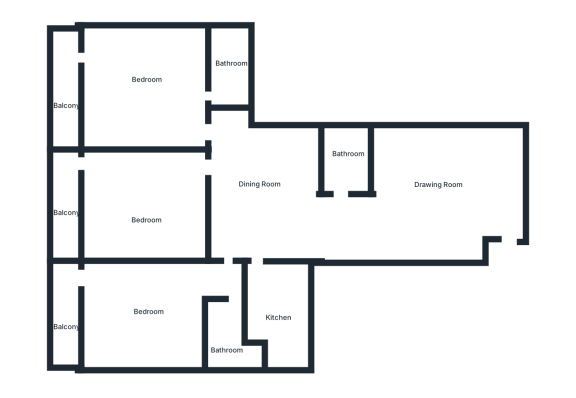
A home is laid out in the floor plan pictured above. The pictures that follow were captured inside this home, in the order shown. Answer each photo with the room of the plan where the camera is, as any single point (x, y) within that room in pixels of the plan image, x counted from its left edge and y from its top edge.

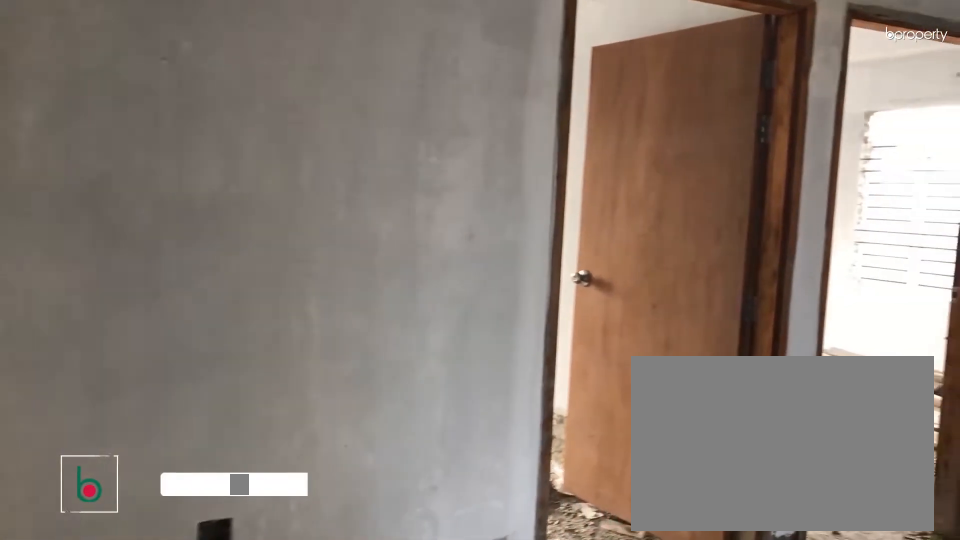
(250, 184)
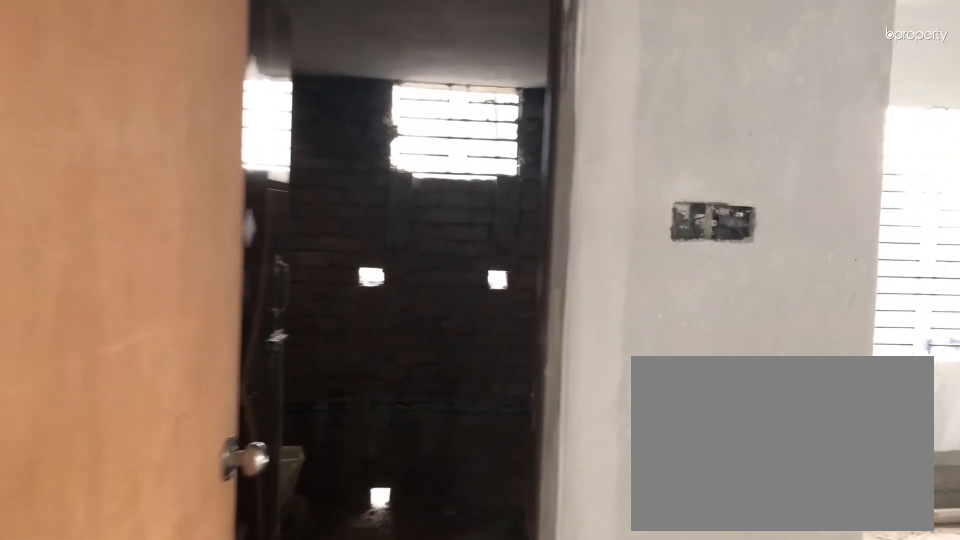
(220, 277)
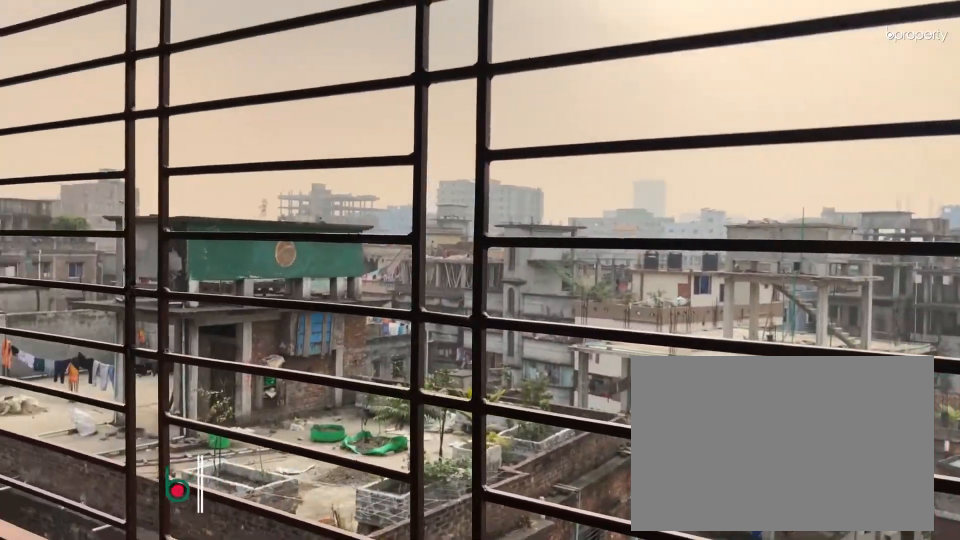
(62, 318)
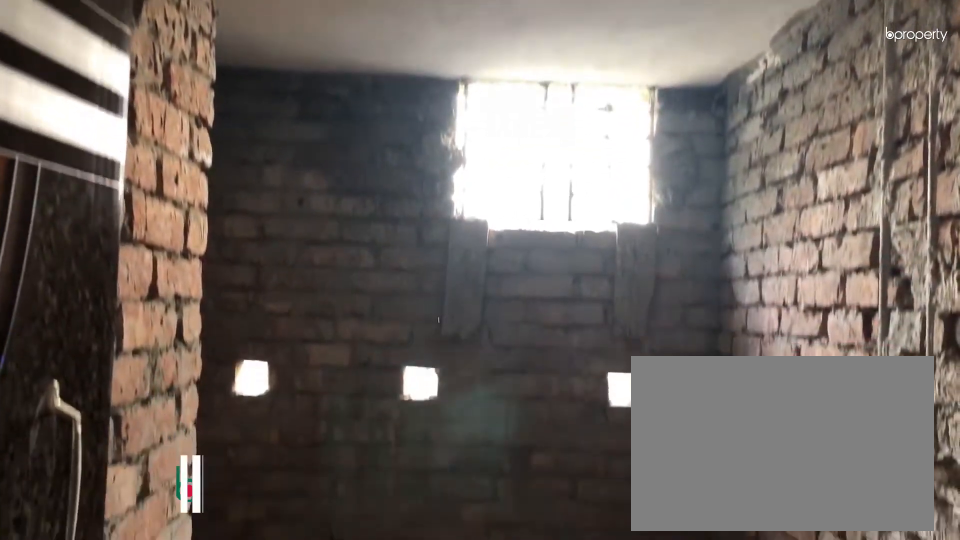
(227, 331)
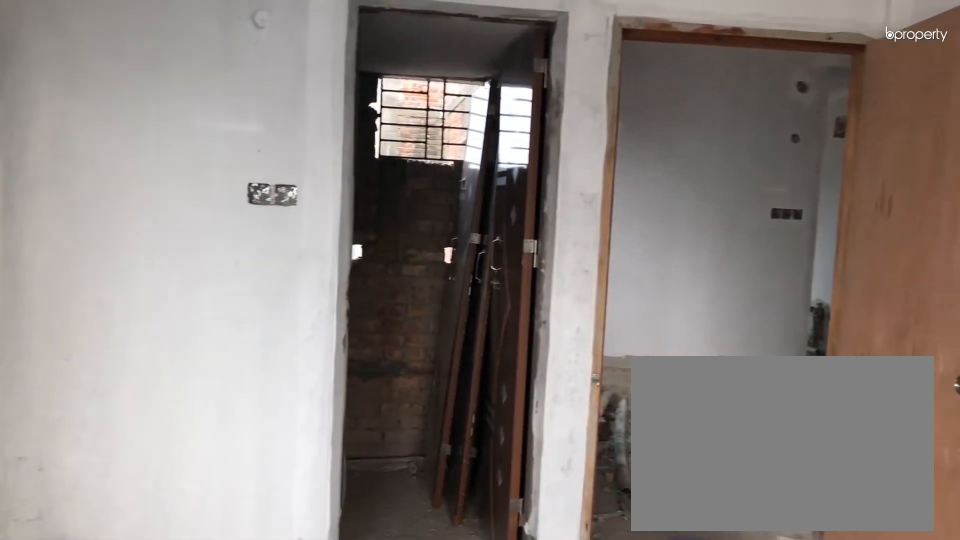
(144, 101)
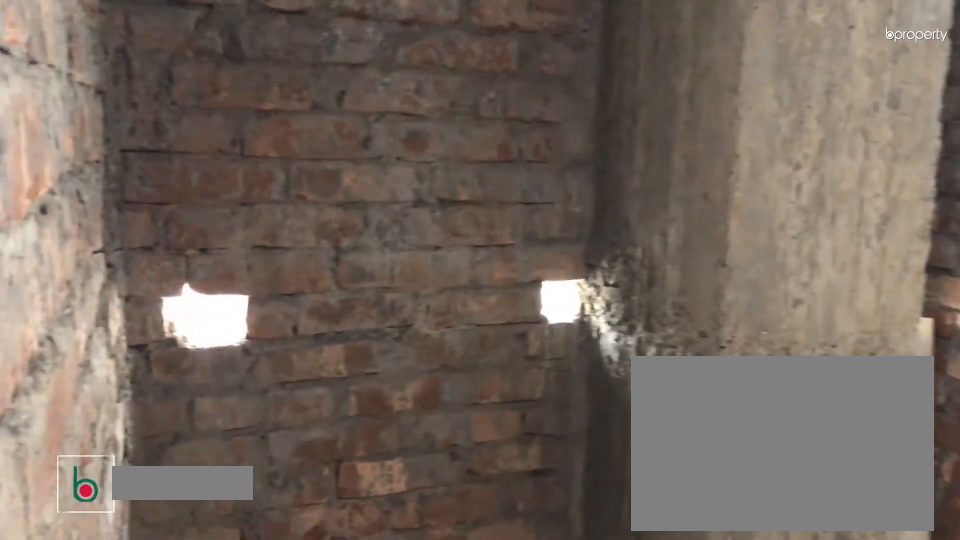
(228, 65)
